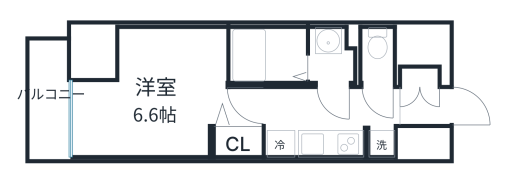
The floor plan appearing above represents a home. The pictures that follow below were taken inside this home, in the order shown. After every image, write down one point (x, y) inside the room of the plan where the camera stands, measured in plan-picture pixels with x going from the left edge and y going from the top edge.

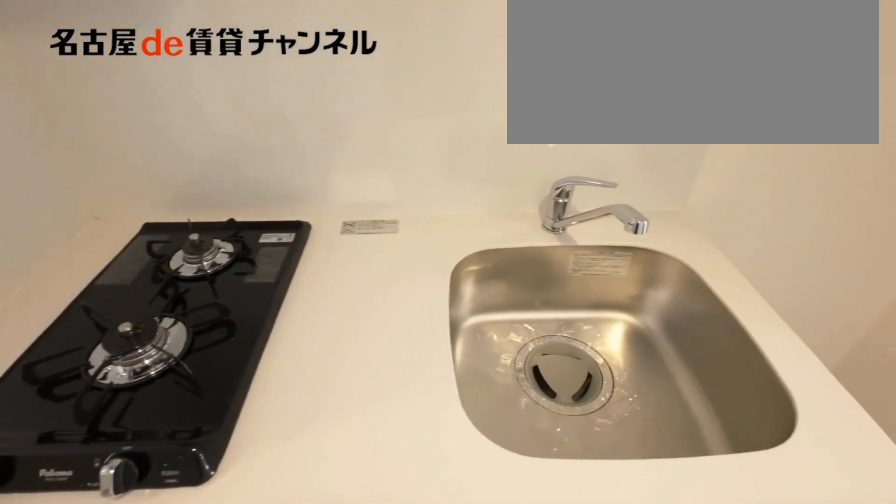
(314, 141)
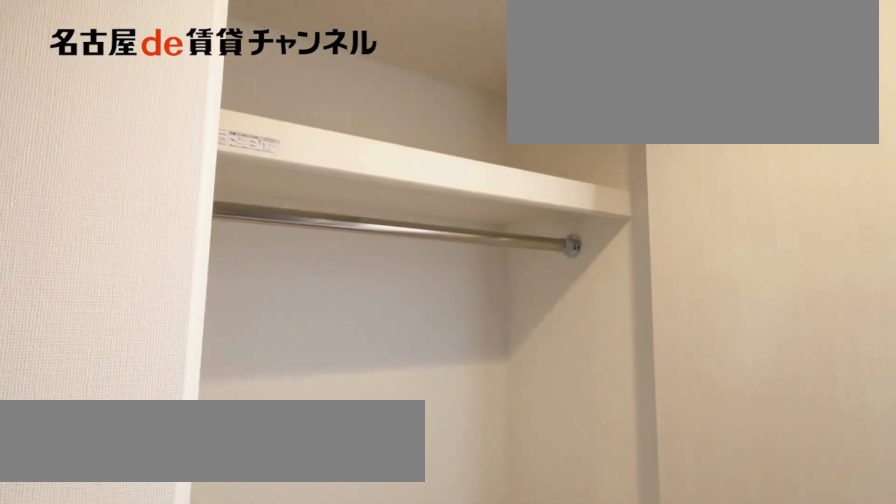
(236, 142)
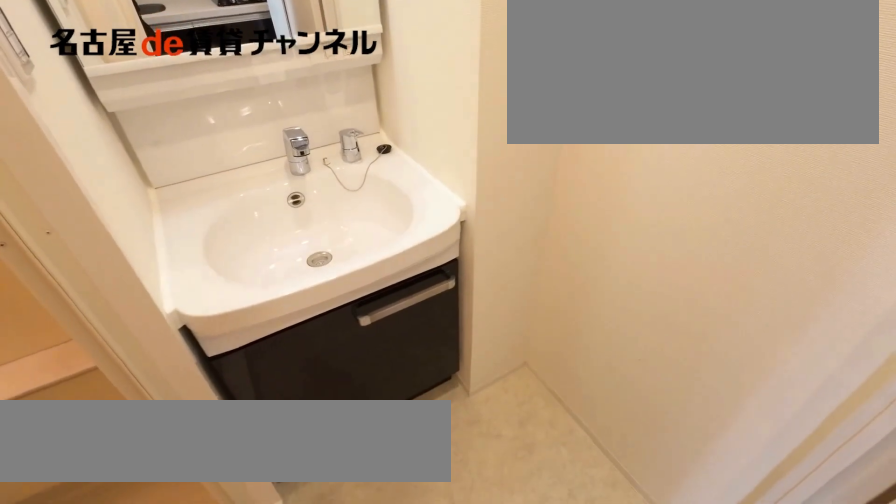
(333, 56)
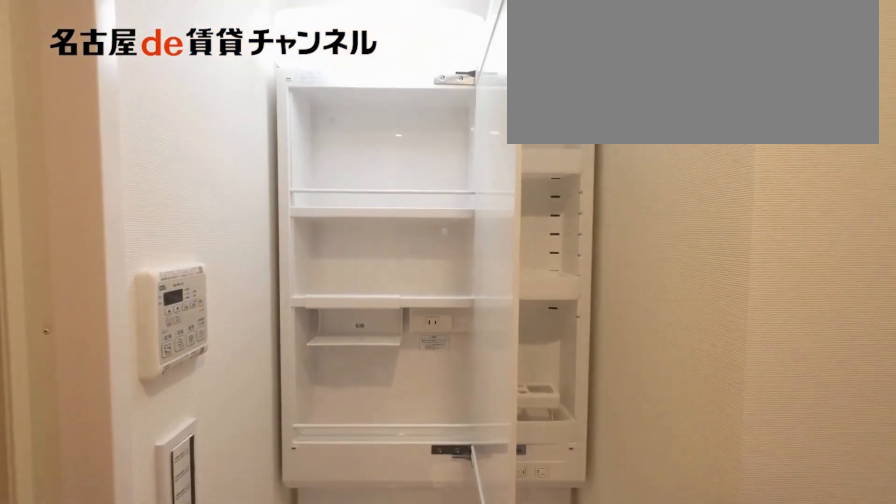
(333, 56)
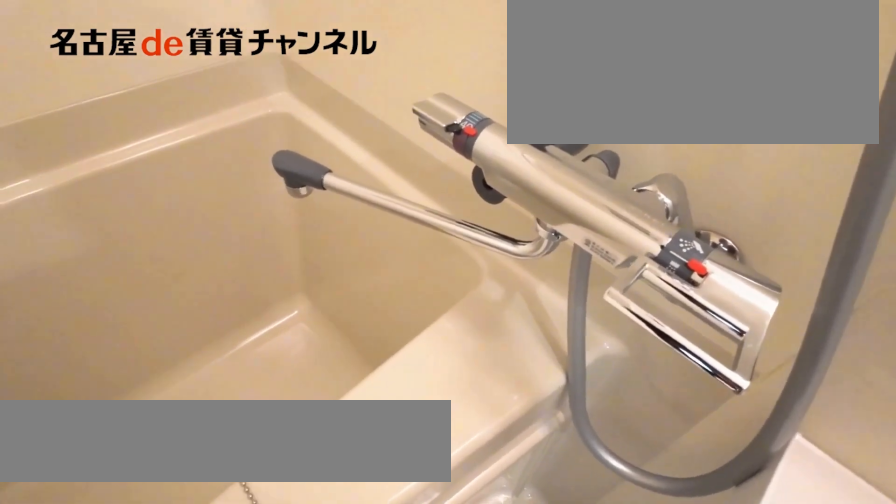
(268, 55)
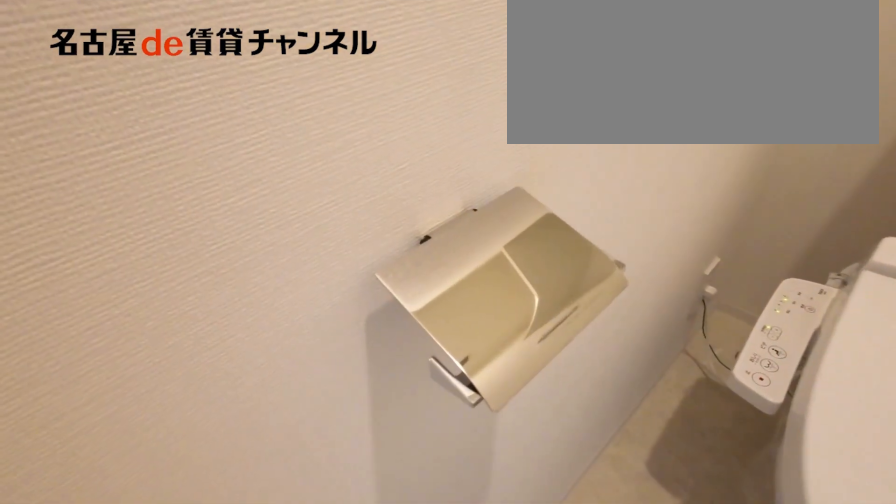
(375, 55)
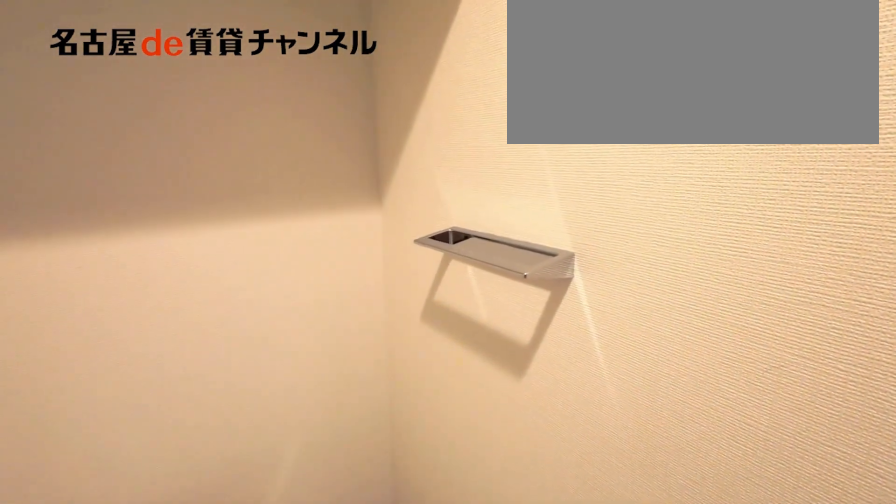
(375, 55)
